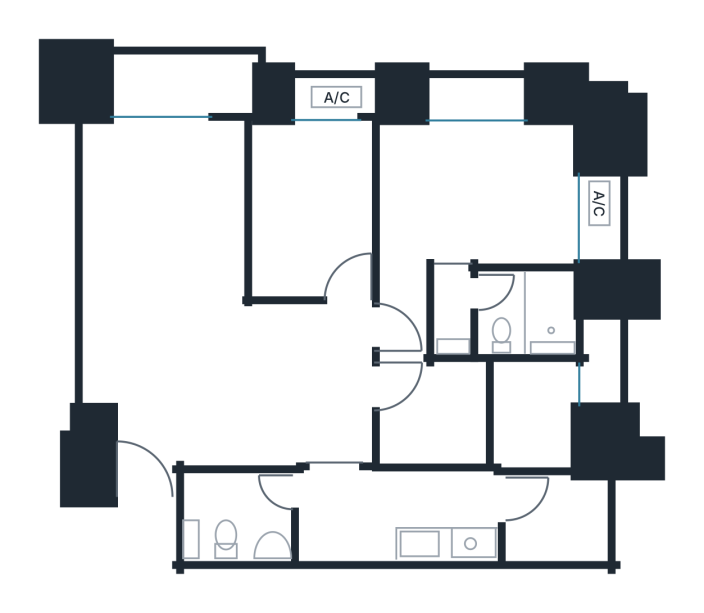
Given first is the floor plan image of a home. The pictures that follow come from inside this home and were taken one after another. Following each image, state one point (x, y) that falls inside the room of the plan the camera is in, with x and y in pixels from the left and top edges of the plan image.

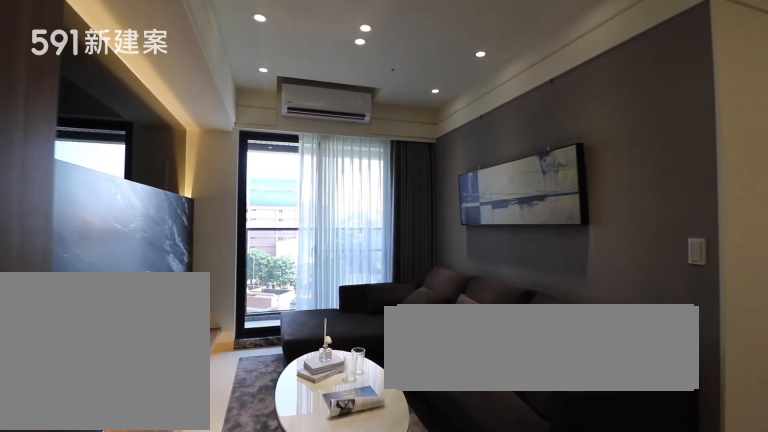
(163, 207)
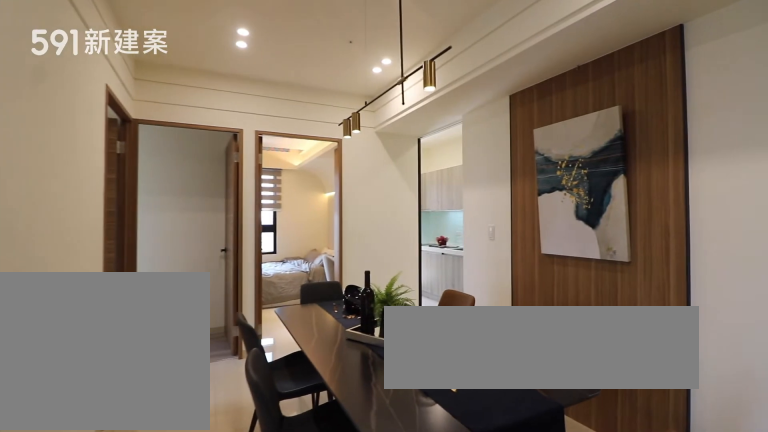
(272, 382)
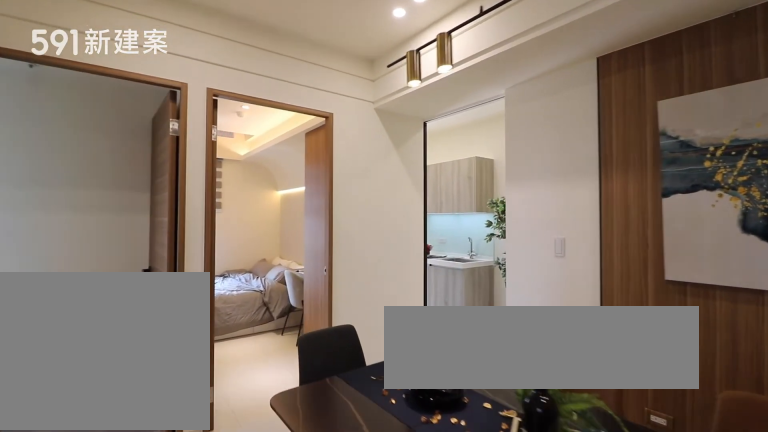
(272, 382)
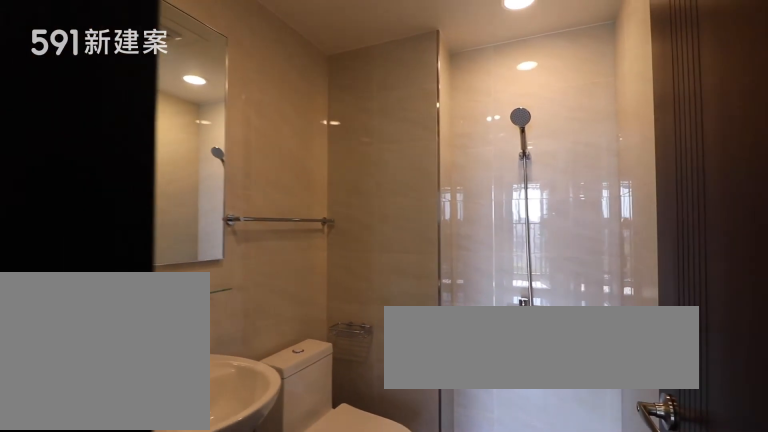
(239, 521)
